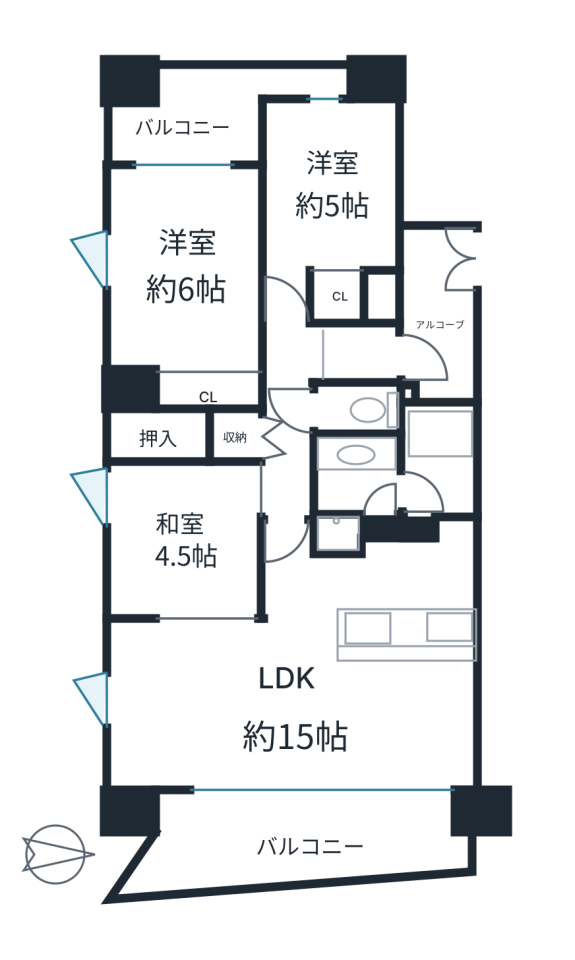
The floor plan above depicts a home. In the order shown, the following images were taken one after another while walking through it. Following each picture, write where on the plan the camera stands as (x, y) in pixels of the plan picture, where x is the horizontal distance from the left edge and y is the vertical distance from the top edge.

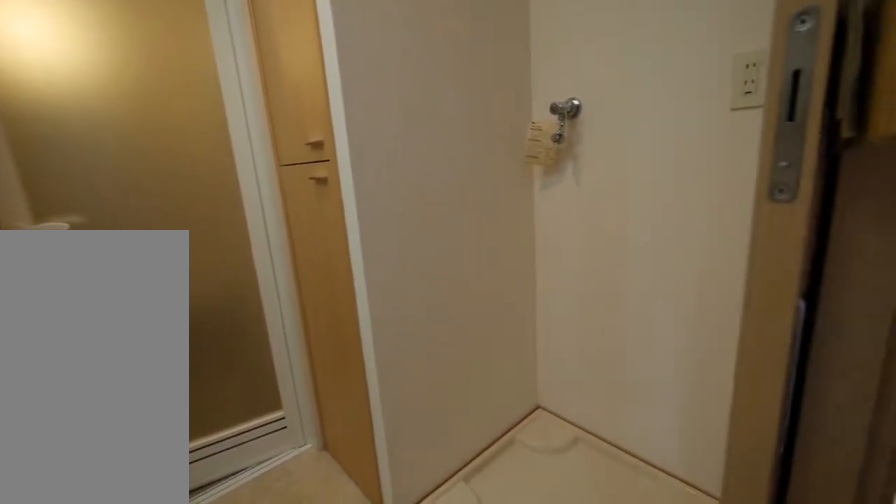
(375, 480)
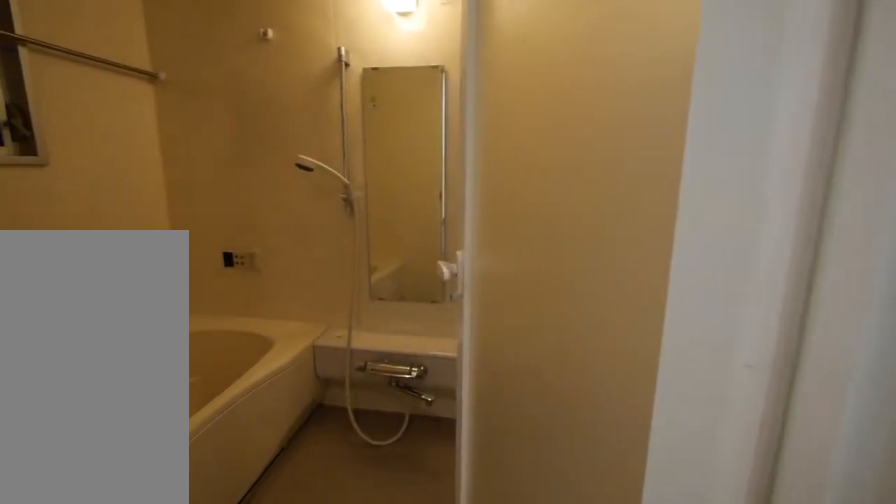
(375, 480)
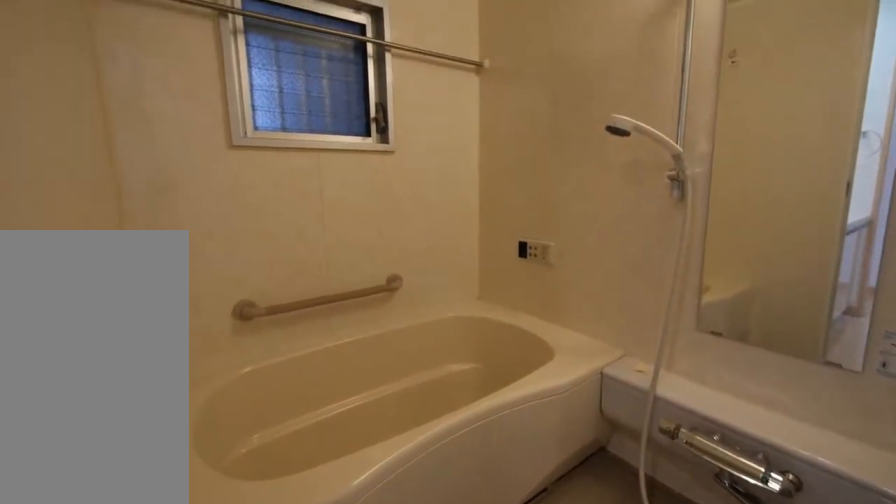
(375, 480)
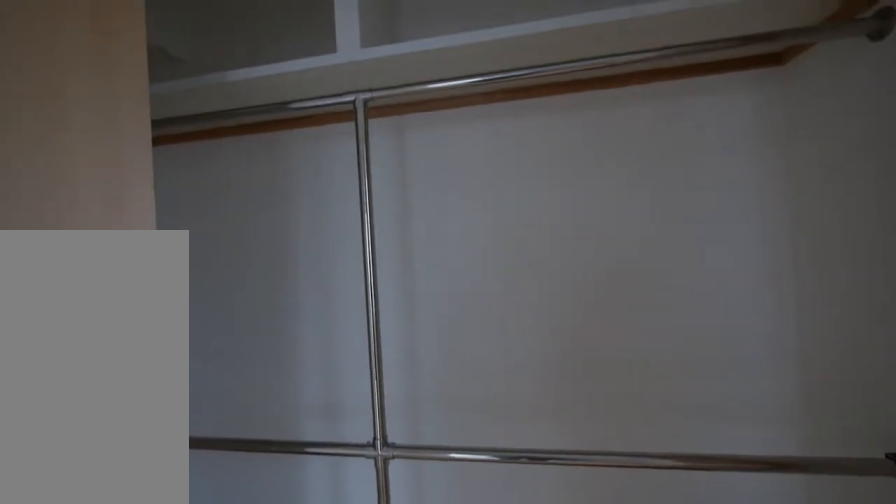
(166, 315)
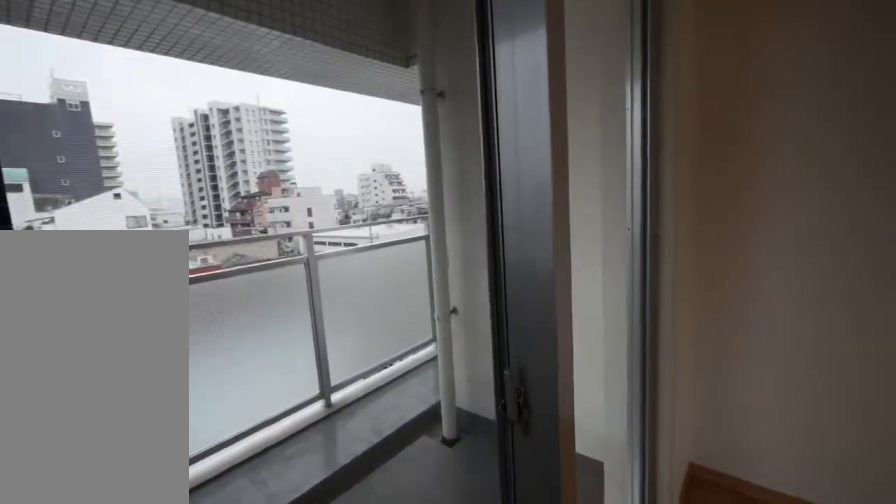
(165, 315)
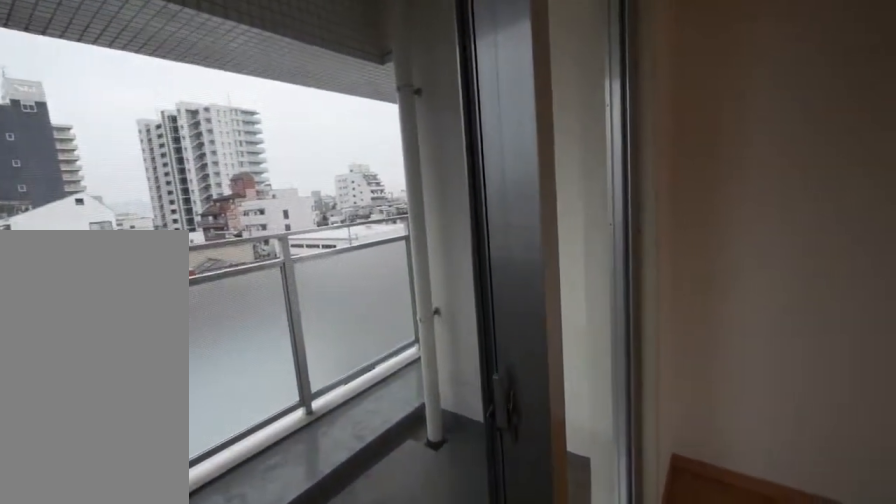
(166, 315)
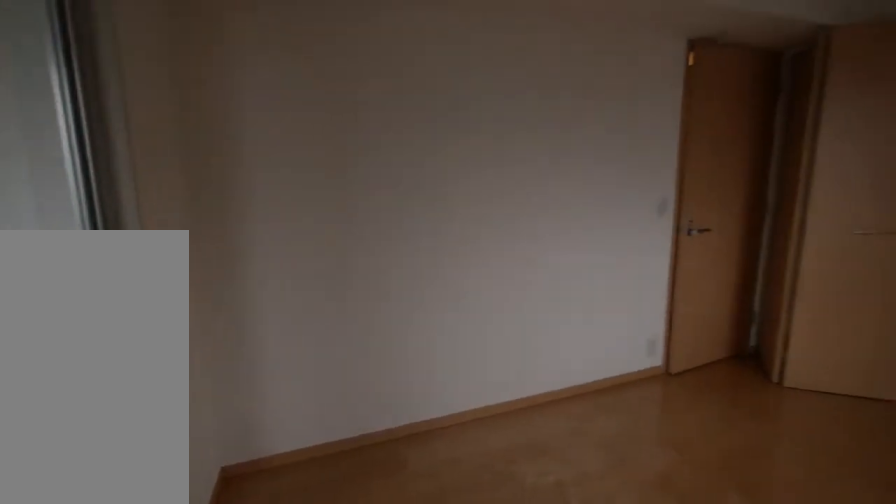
(165, 315)
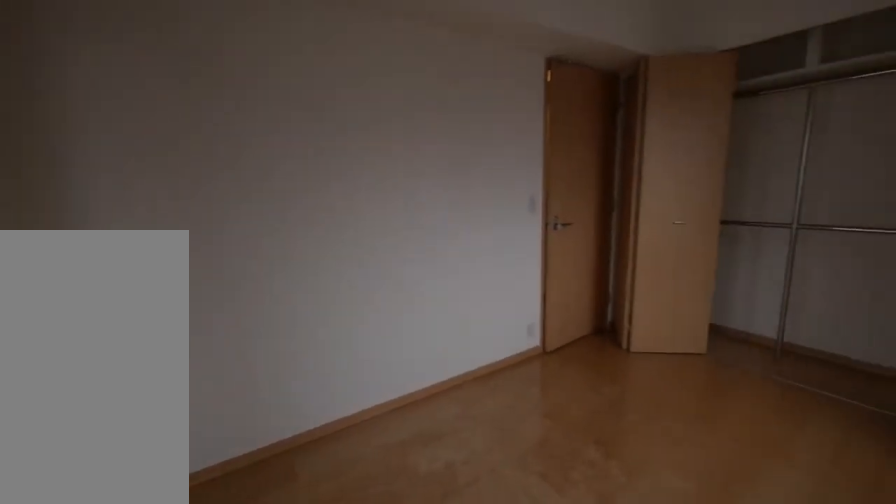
(166, 315)
